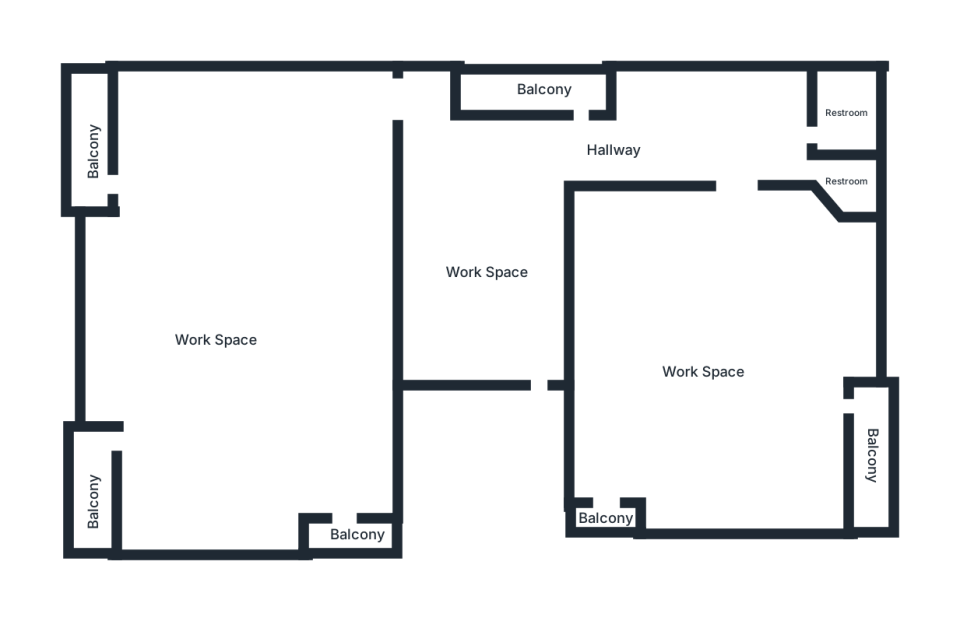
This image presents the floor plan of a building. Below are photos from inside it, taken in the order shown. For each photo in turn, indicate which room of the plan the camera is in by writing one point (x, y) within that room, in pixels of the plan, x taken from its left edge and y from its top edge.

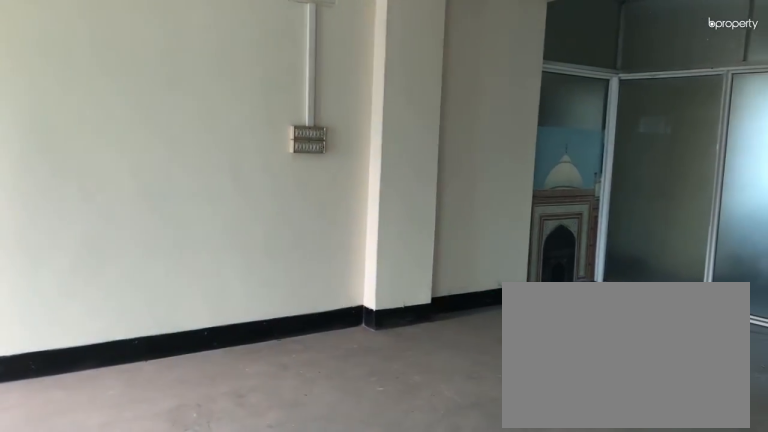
(704, 364)
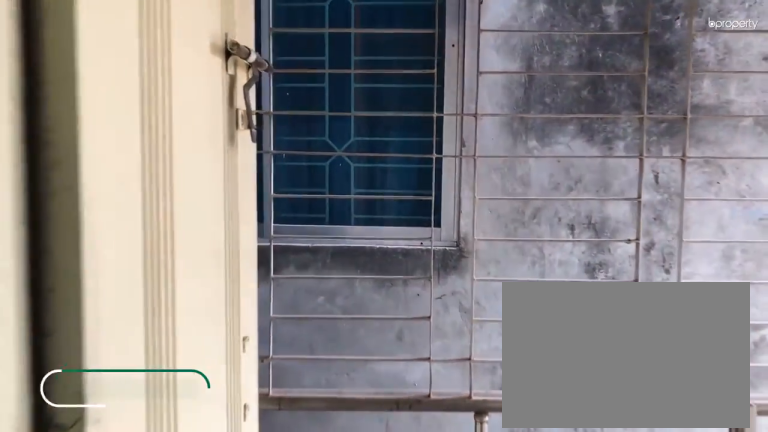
(606, 510)
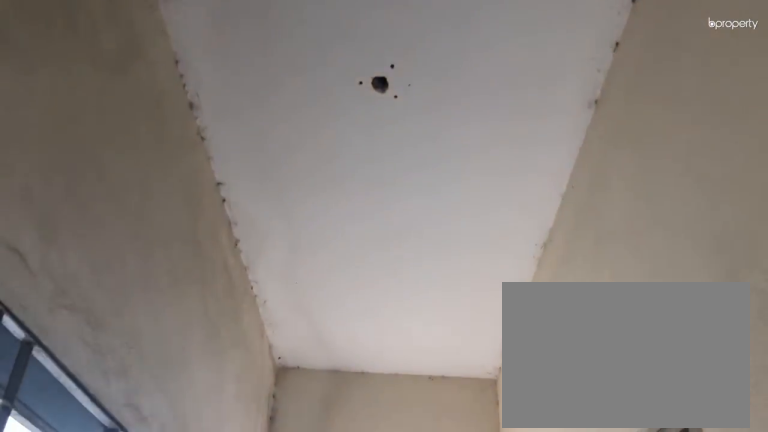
(606, 510)
